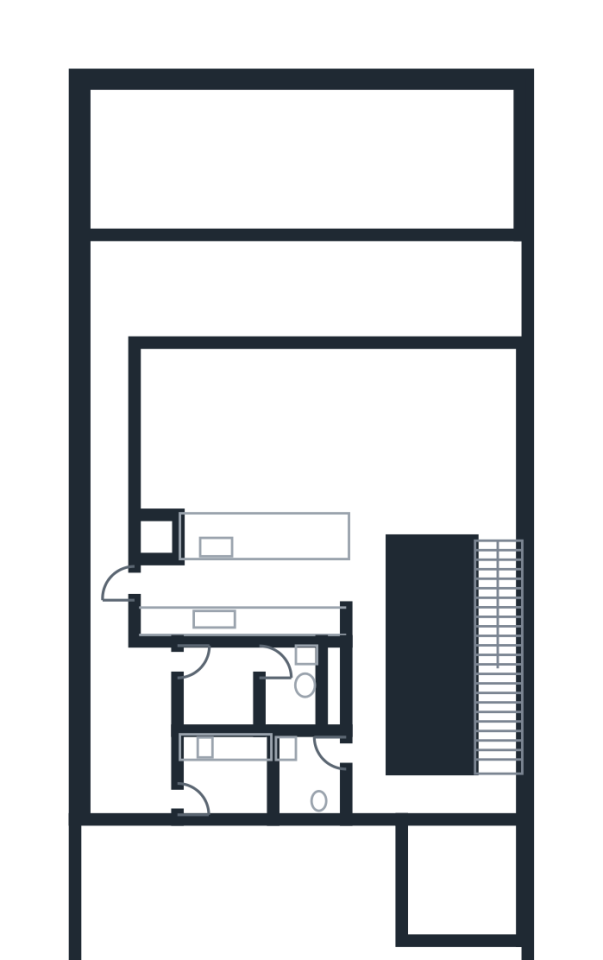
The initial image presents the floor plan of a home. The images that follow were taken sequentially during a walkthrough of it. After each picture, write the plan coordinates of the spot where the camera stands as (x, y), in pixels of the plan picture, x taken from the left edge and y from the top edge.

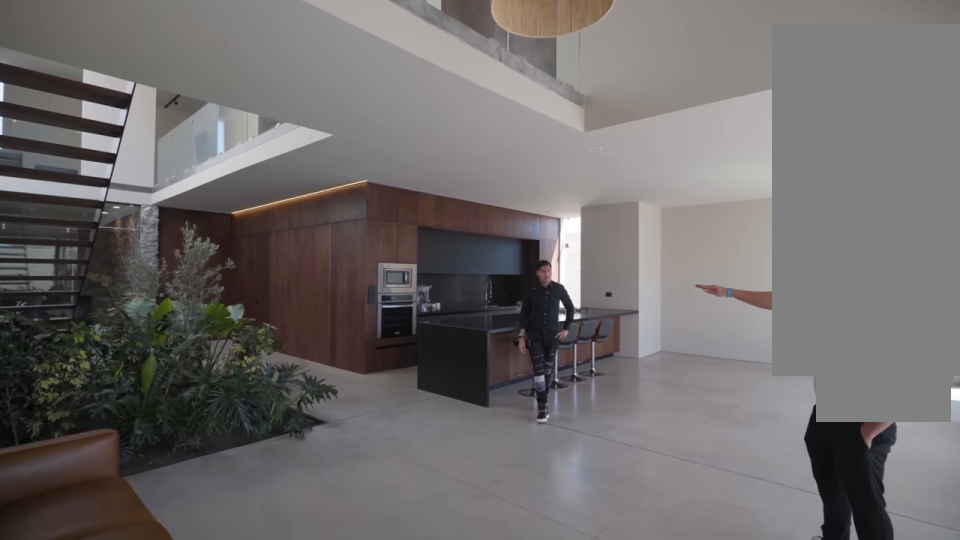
(472, 406)
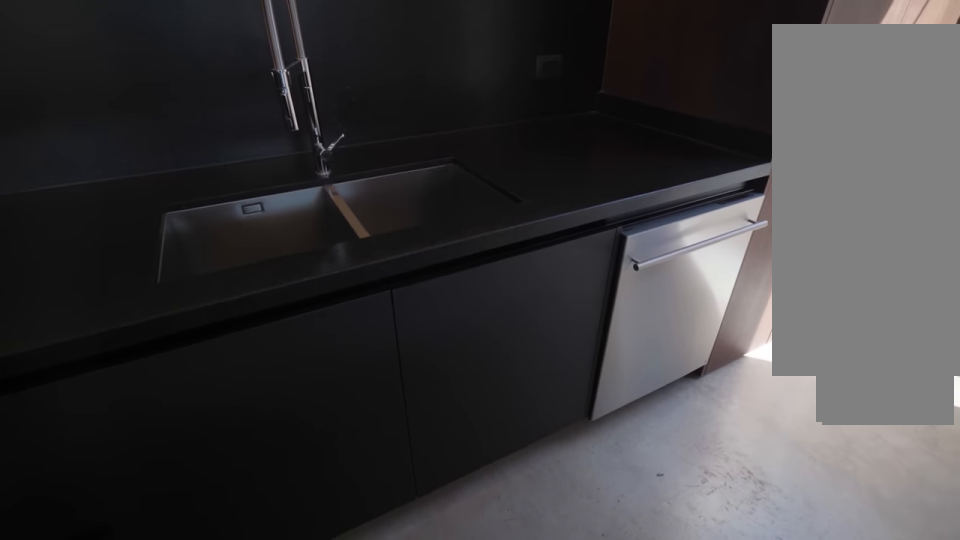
(228, 581)
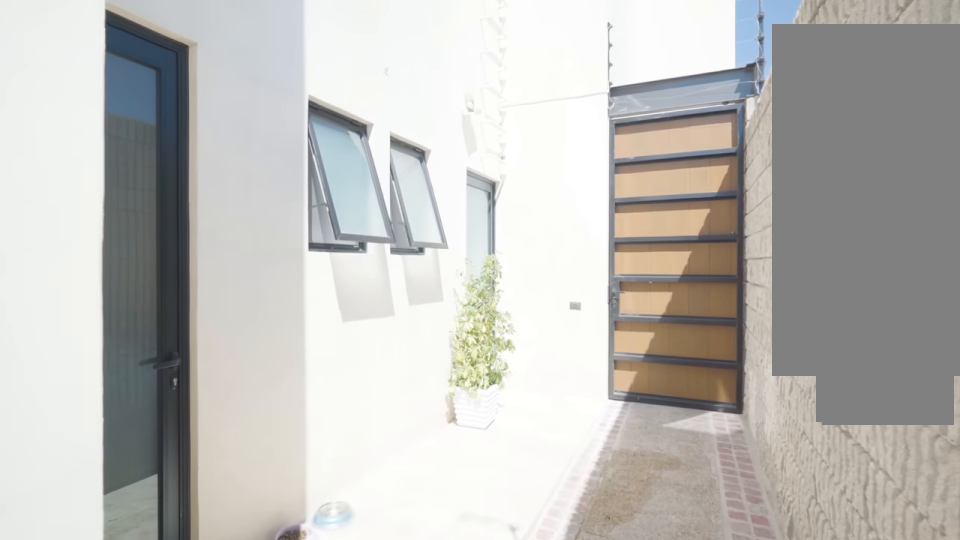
(107, 580)
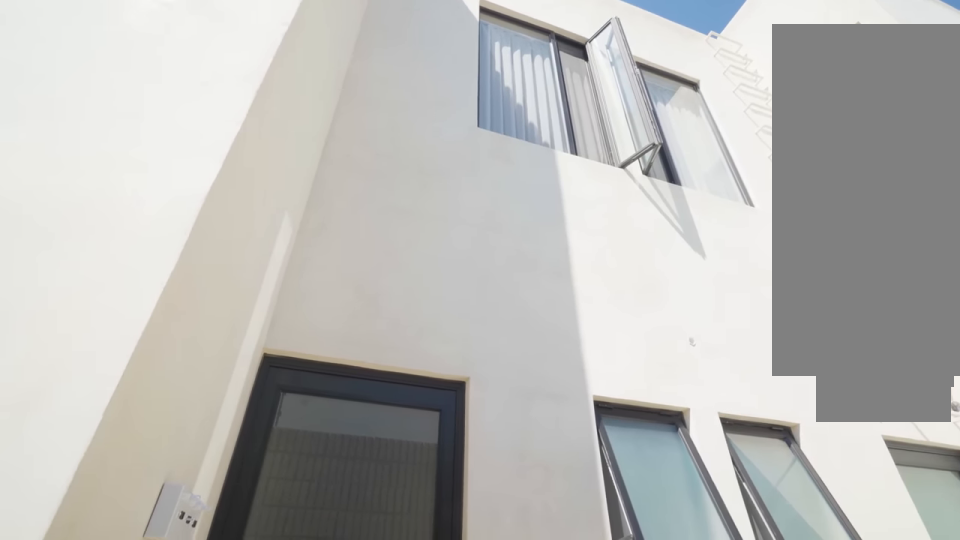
(110, 696)
